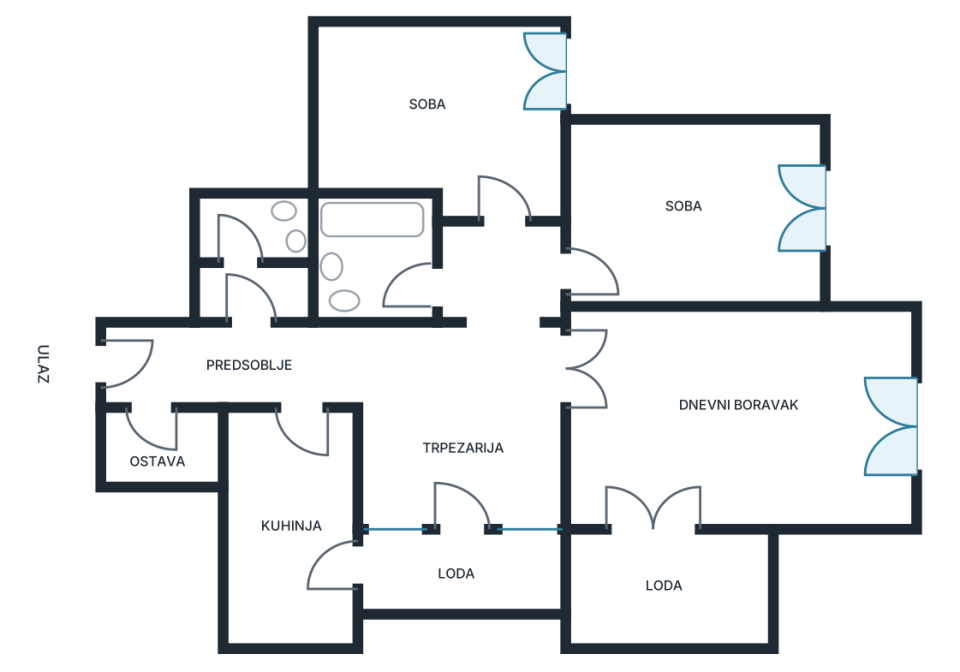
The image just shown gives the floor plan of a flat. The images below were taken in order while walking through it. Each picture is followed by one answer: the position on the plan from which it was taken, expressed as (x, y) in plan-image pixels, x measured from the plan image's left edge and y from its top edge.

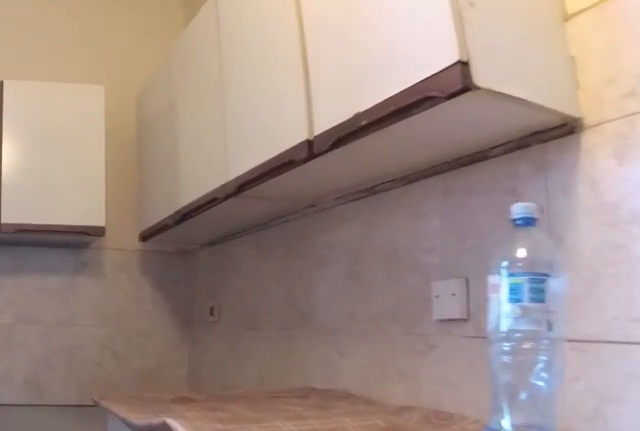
(294, 463)
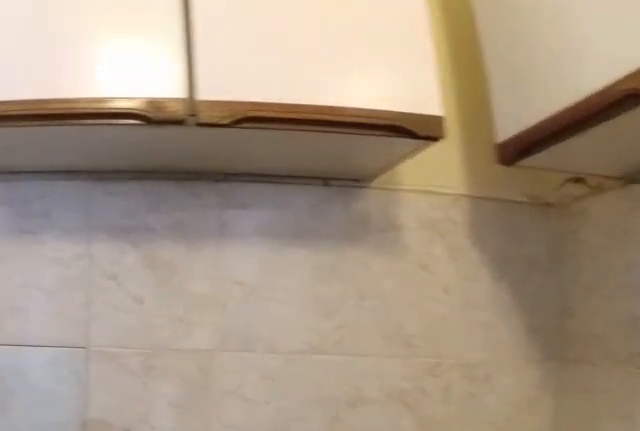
(295, 529)
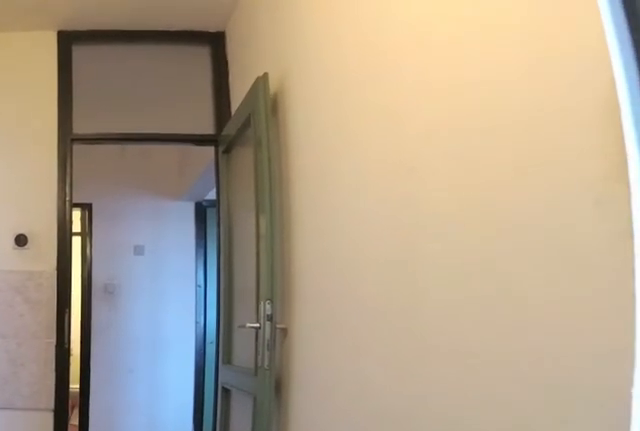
(296, 623)
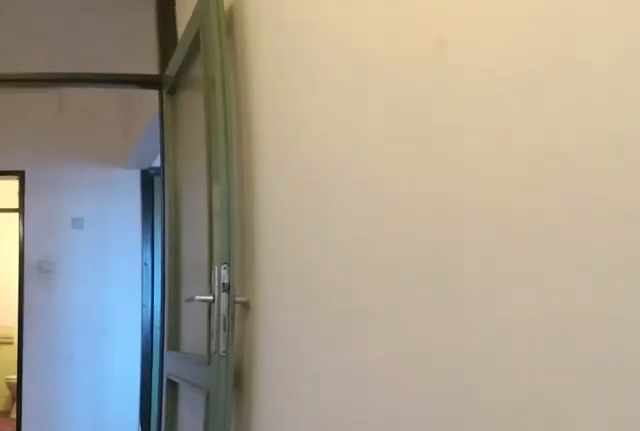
(300, 587)
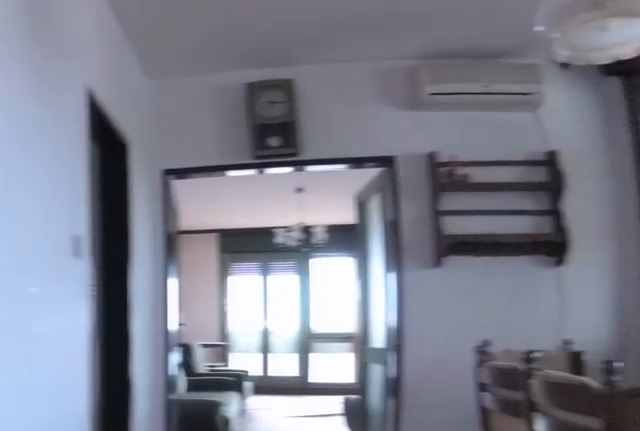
(284, 378)
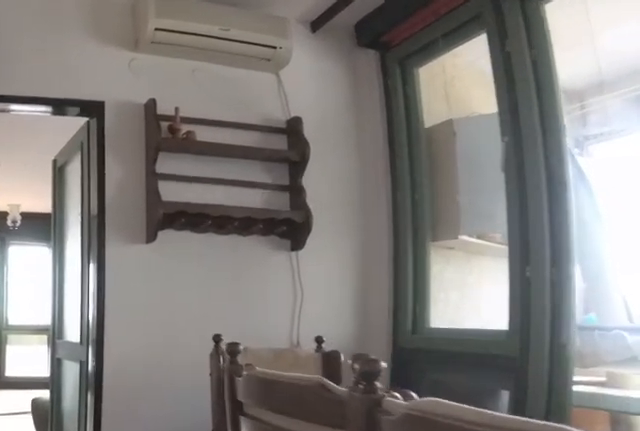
(369, 362)
